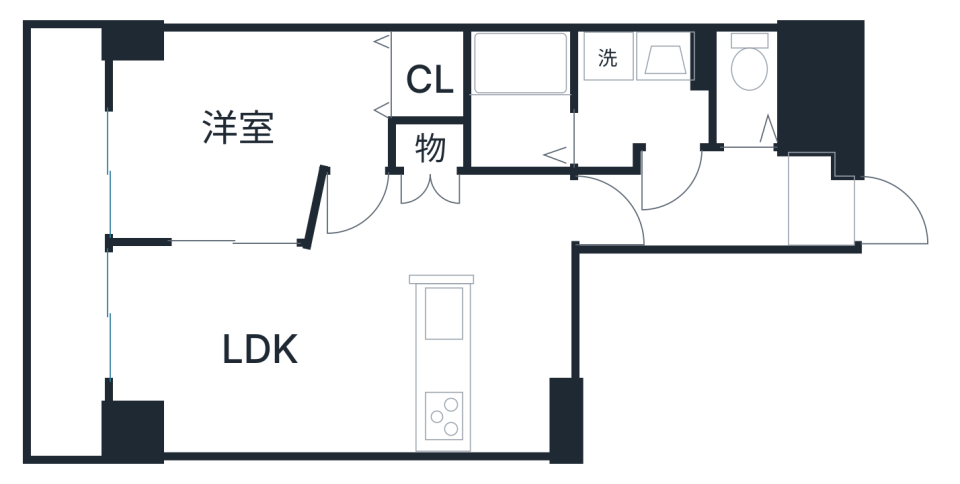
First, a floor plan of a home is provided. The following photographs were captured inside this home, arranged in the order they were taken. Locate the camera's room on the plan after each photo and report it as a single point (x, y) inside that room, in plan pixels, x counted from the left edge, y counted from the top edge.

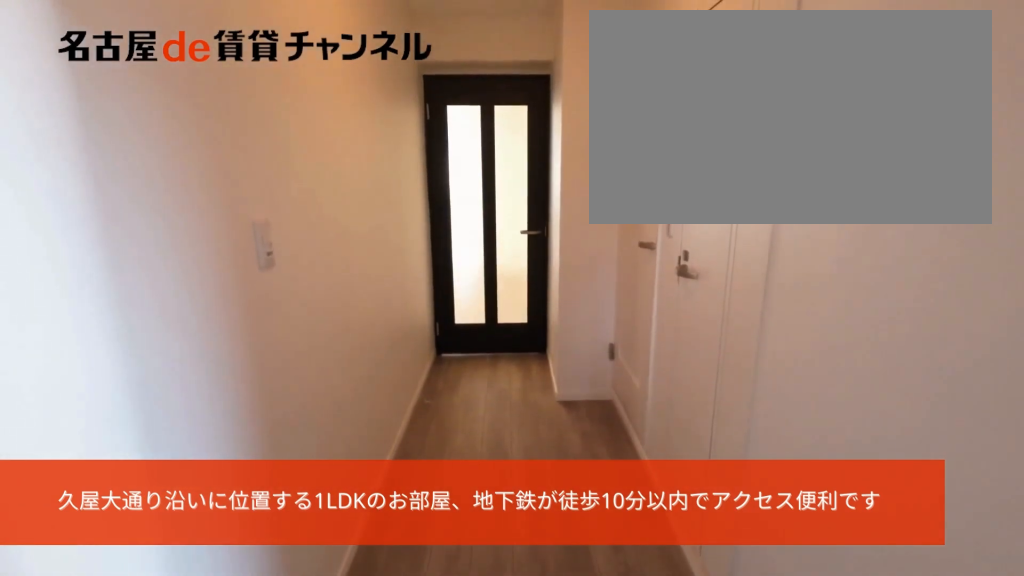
(824, 203)
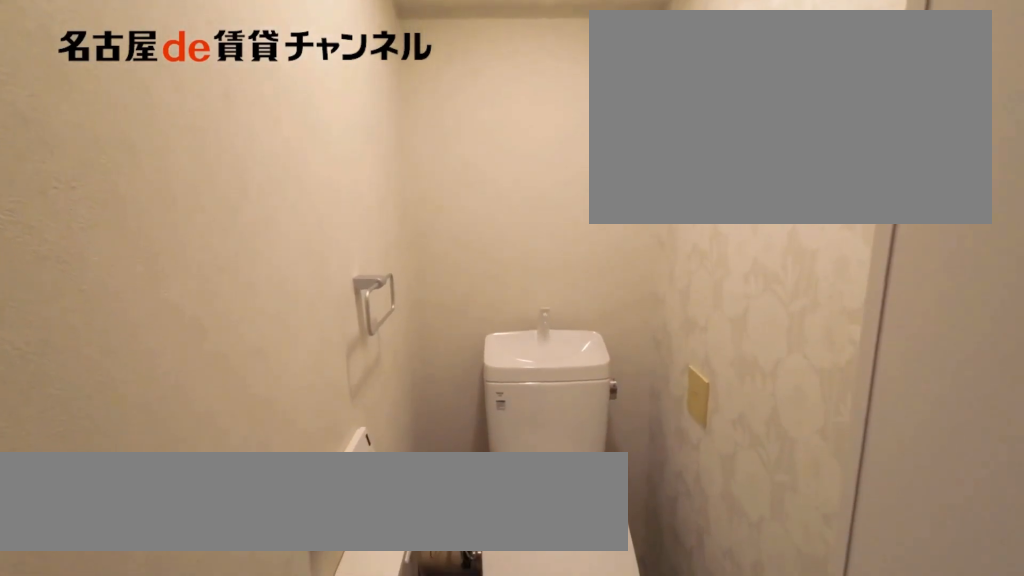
(748, 92)
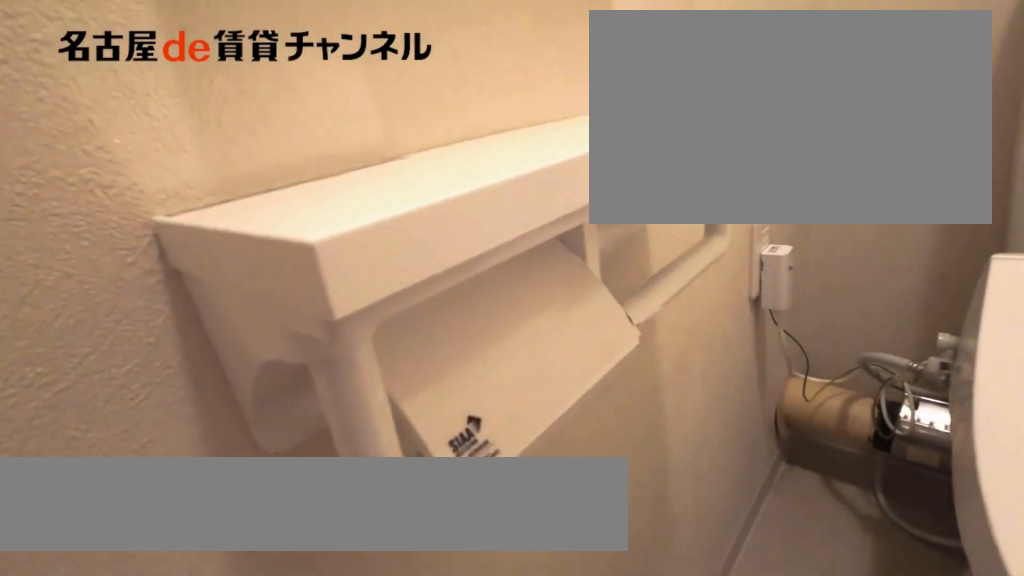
(748, 92)
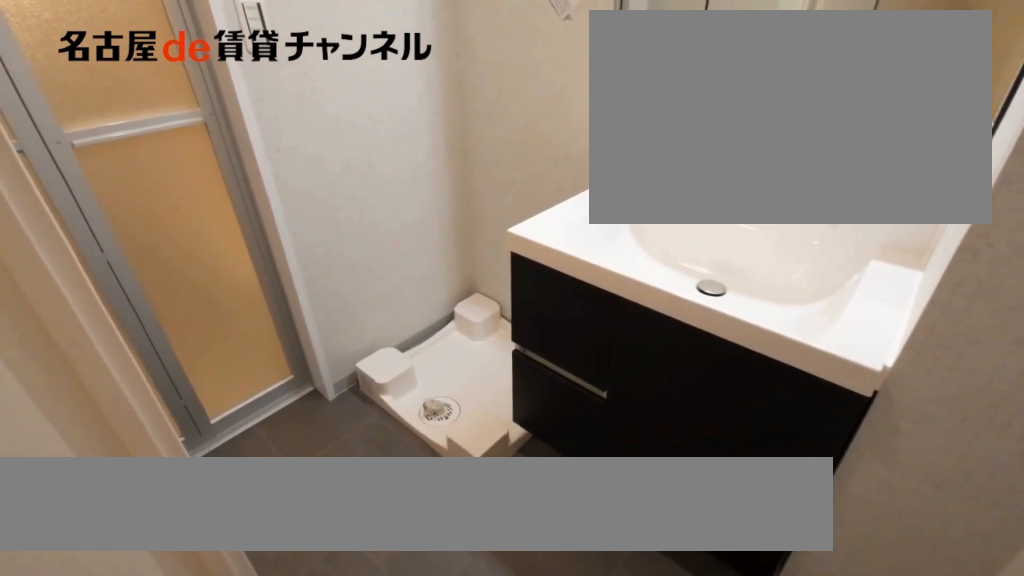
(642, 93)
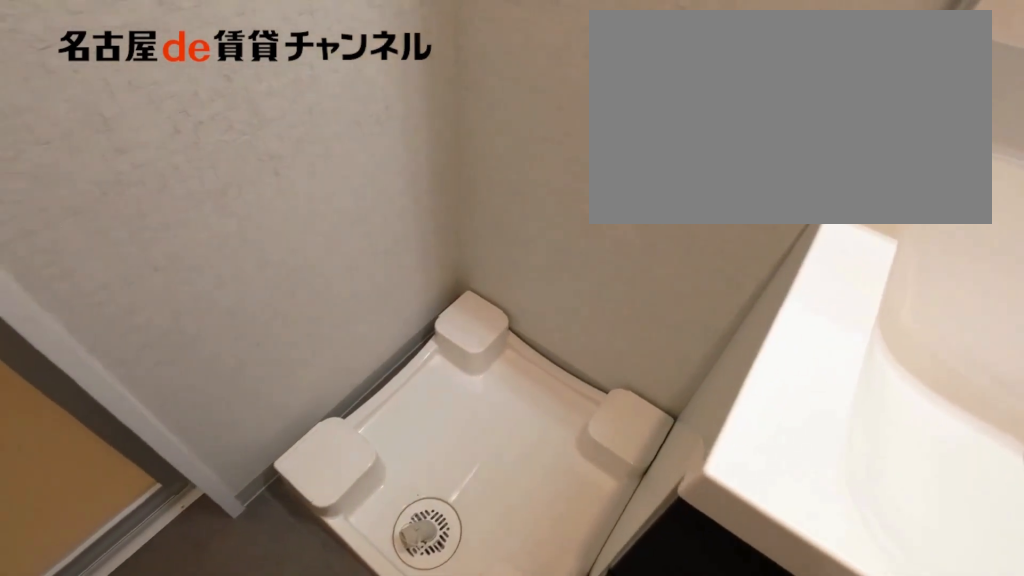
(642, 93)
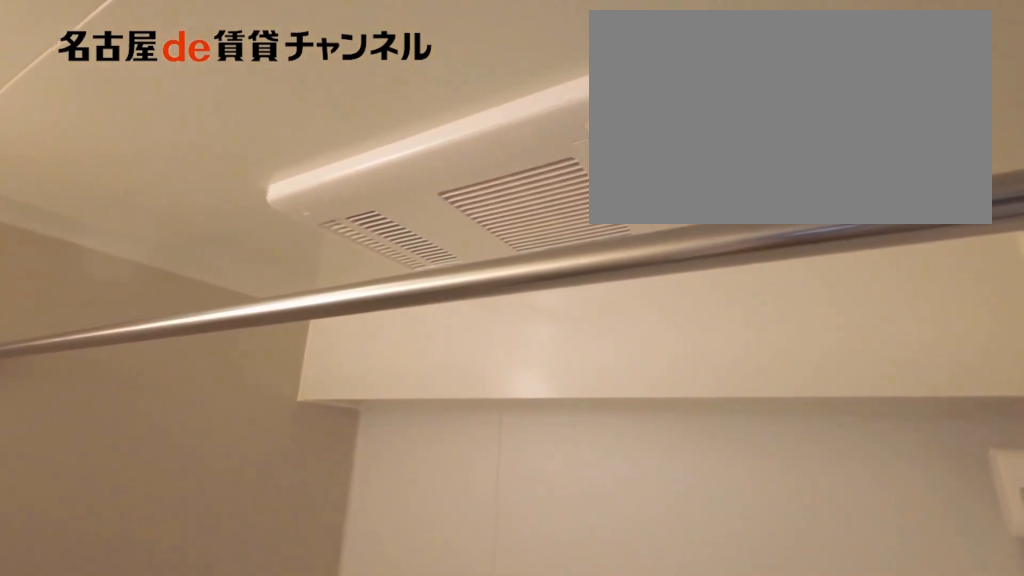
(517, 103)
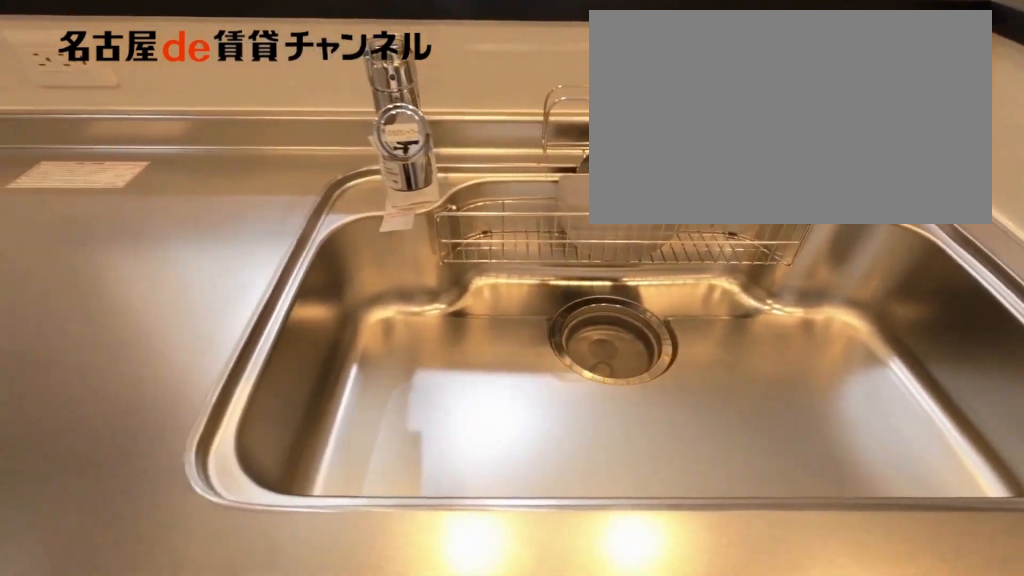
(492, 369)
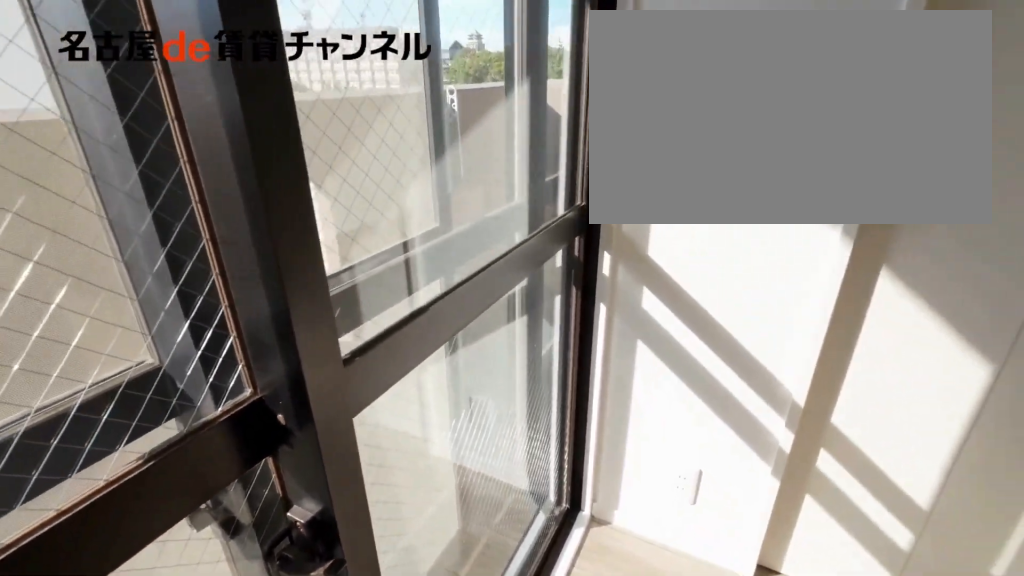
(258, 350)
